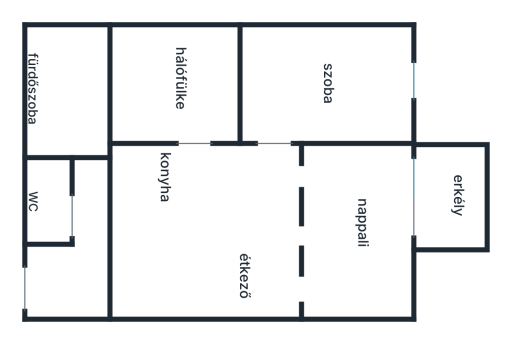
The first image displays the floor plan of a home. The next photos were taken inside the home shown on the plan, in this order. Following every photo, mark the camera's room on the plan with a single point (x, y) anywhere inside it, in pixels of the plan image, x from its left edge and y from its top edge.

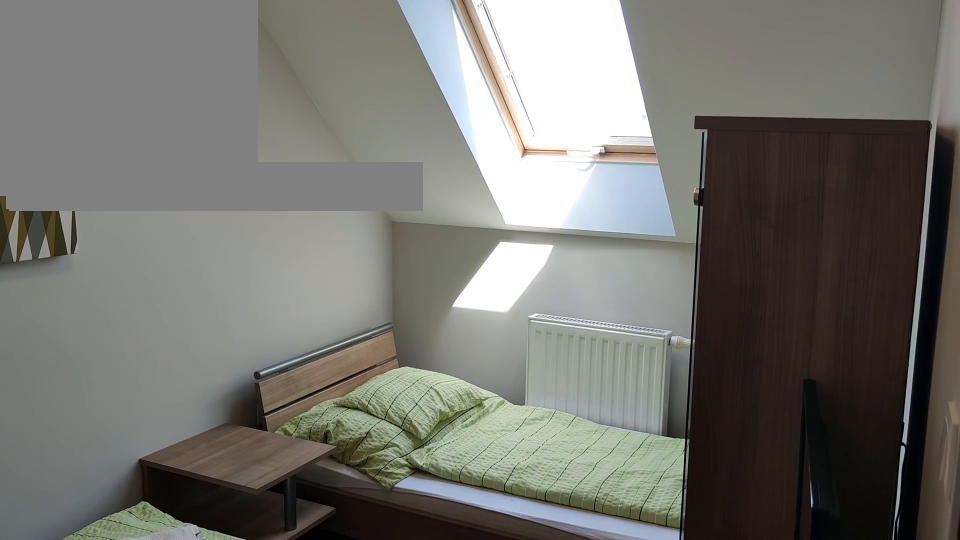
(328, 76)
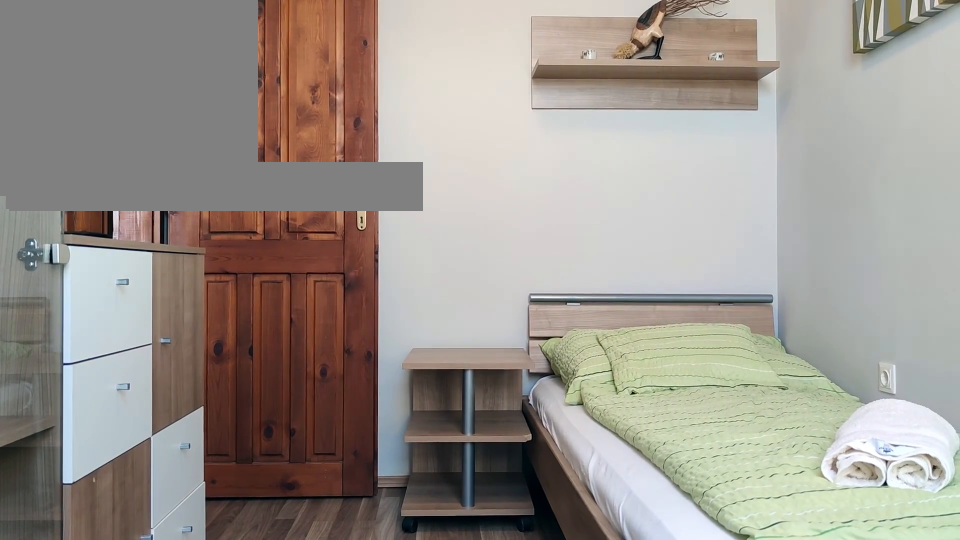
(328, 76)
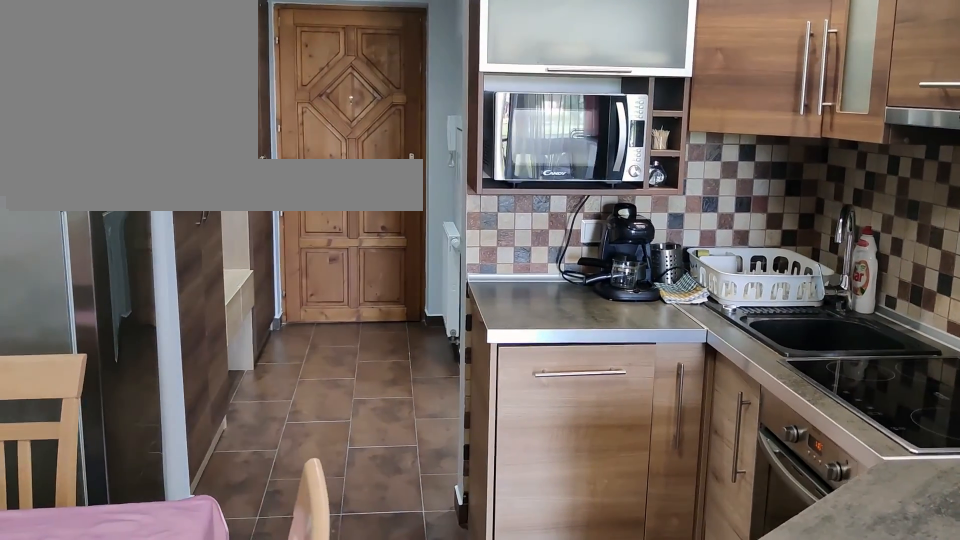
(200, 238)
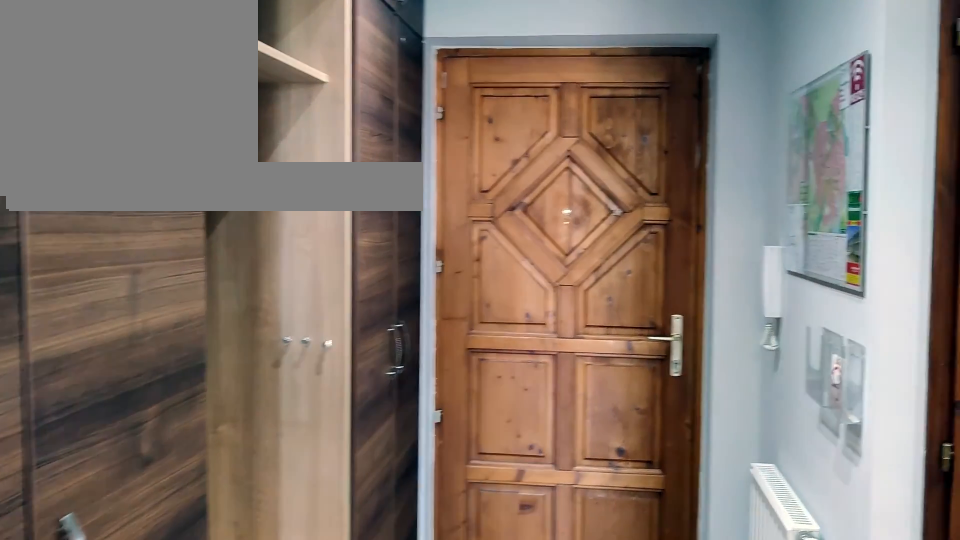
(47, 277)
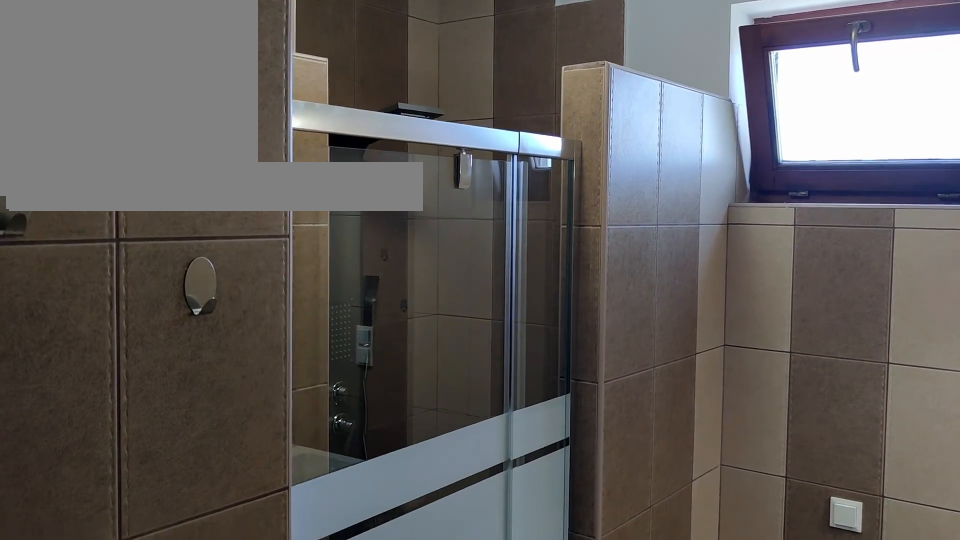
(46, 91)
